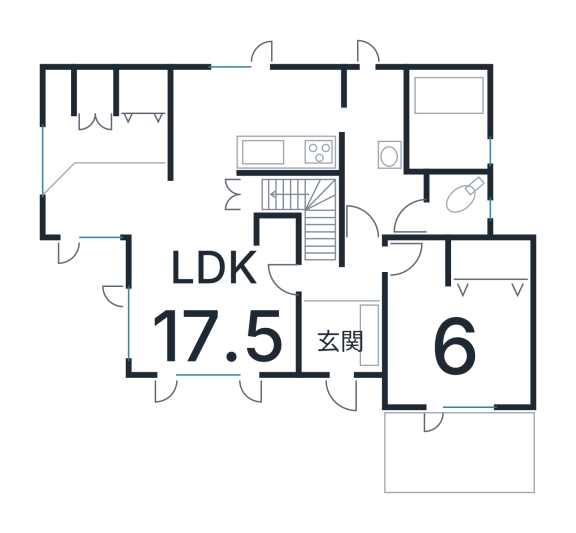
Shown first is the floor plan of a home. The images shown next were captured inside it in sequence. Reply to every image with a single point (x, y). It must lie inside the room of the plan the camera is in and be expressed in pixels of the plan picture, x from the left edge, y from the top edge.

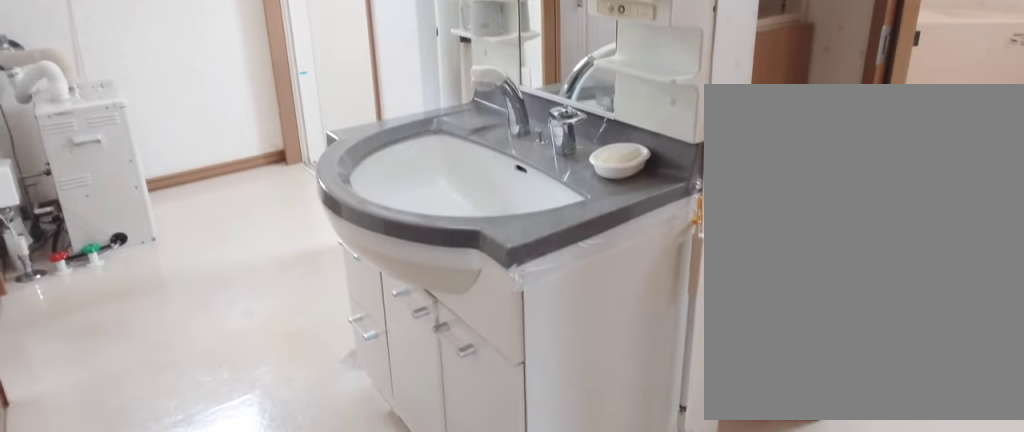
(369, 168)
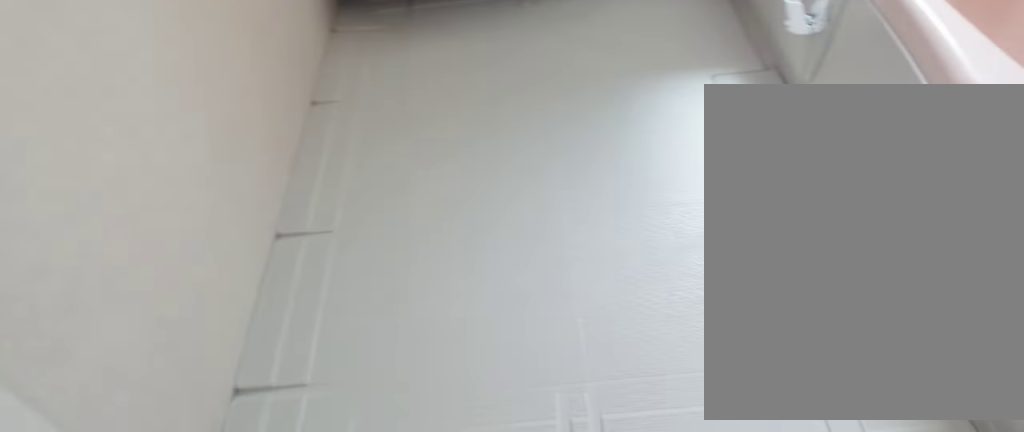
(445, 155)
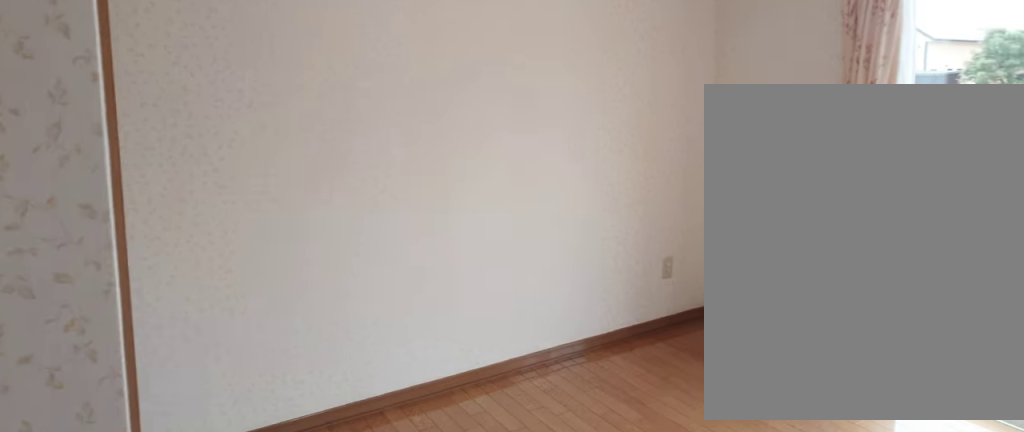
(463, 363)
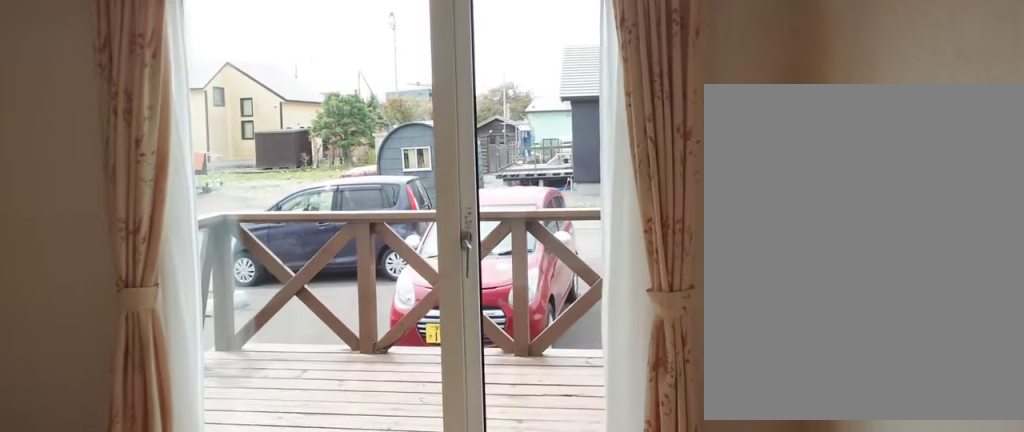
(463, 363)
